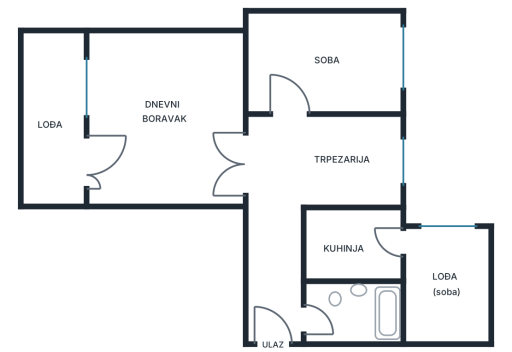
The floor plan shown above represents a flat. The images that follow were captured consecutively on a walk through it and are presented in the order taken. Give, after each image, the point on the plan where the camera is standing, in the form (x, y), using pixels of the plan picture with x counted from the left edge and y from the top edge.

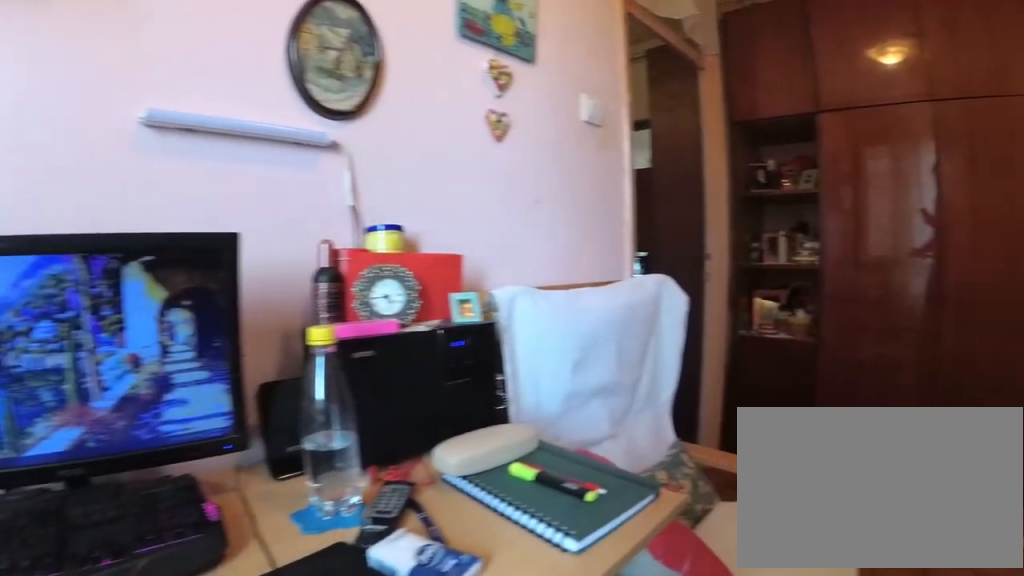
(393, 67)
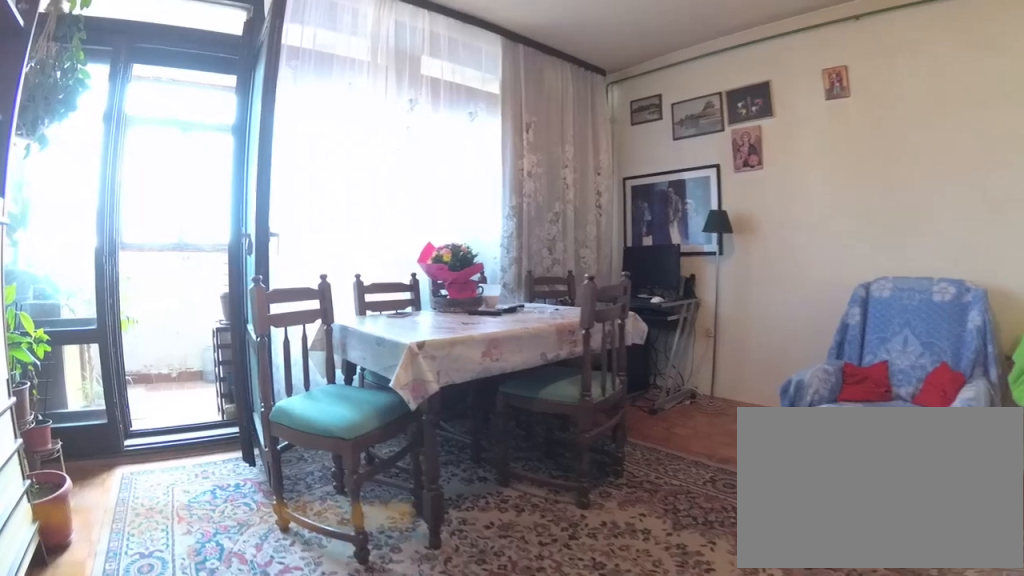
(212, 166)
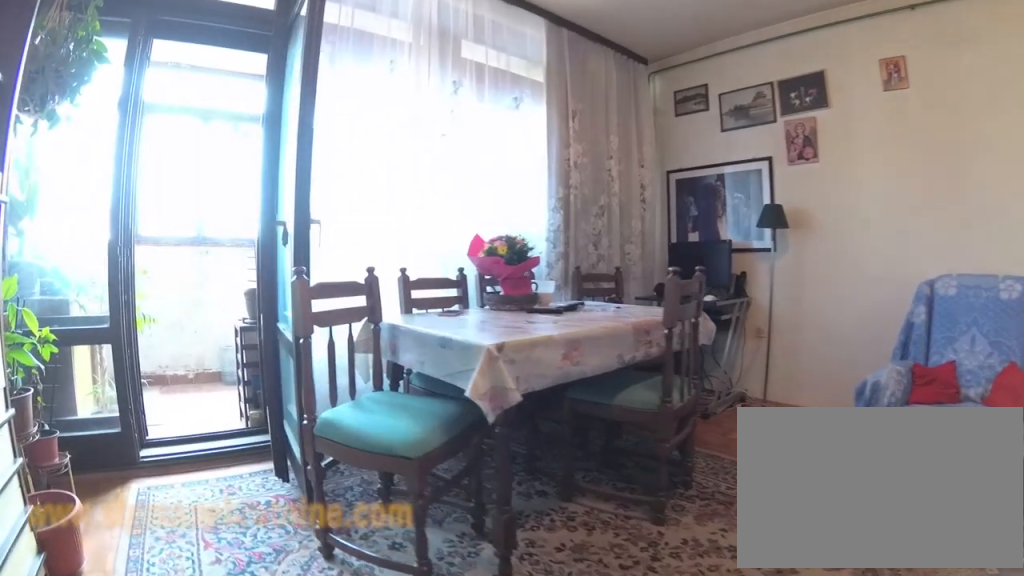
(201, 165)
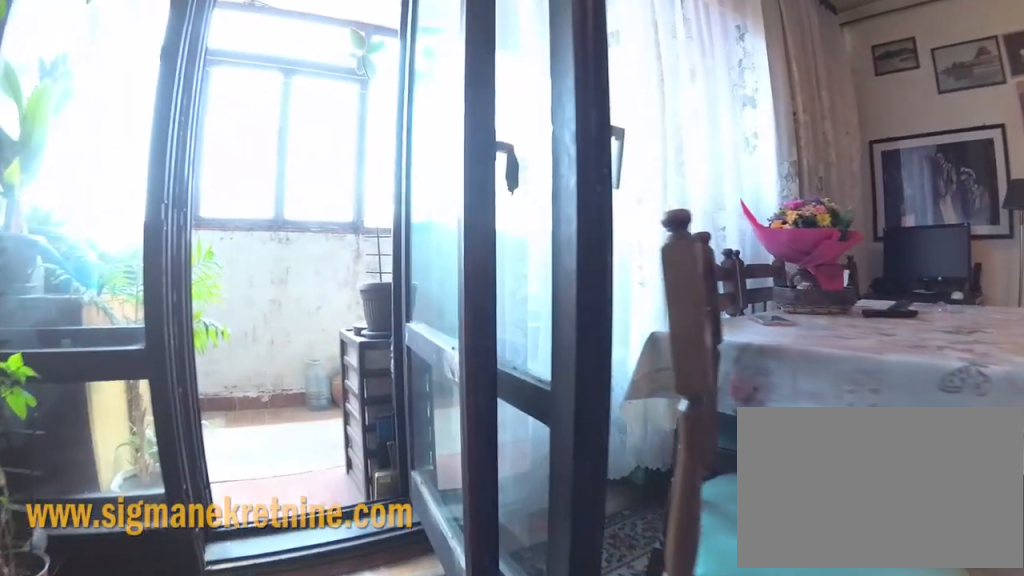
(152, 165)
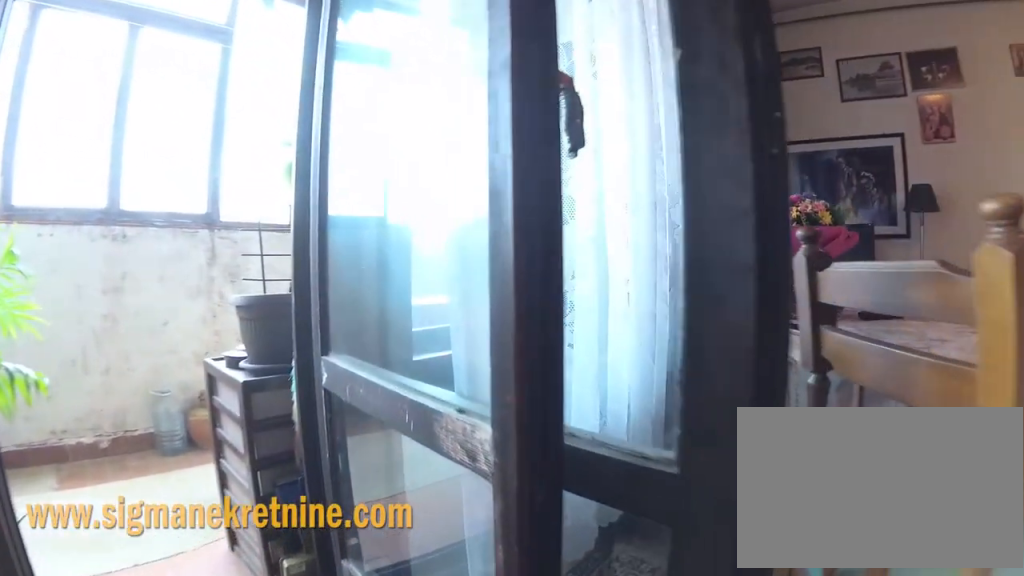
(127, 165)
